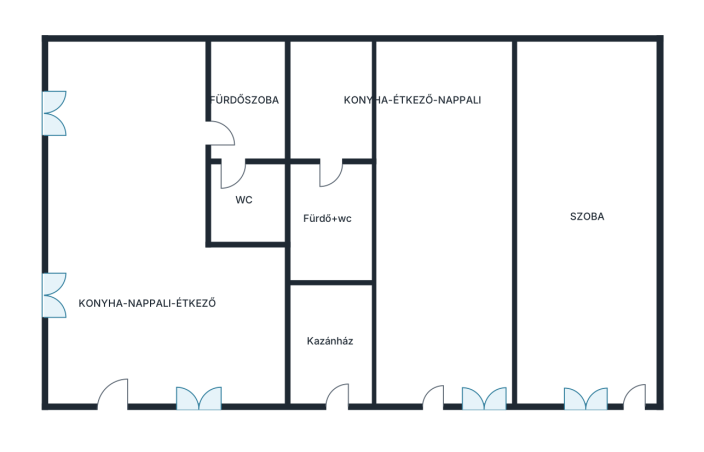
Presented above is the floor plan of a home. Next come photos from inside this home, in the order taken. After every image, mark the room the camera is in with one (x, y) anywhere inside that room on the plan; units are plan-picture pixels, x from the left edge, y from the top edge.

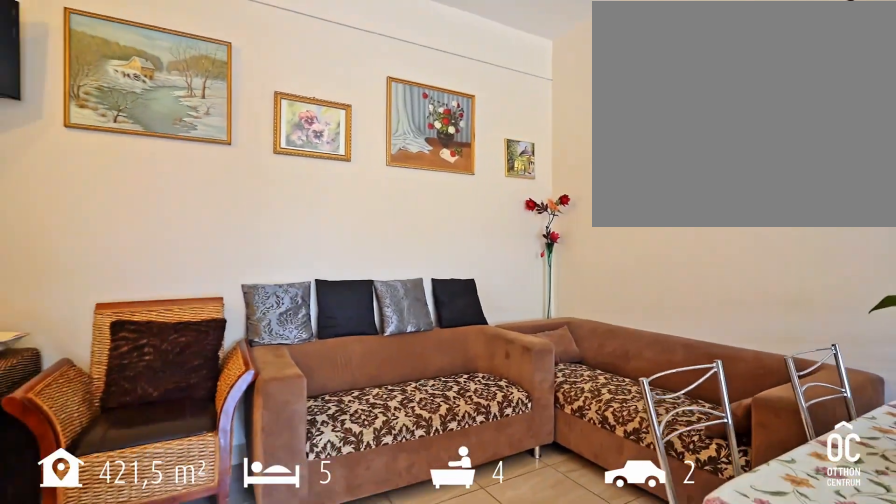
(438, 232)
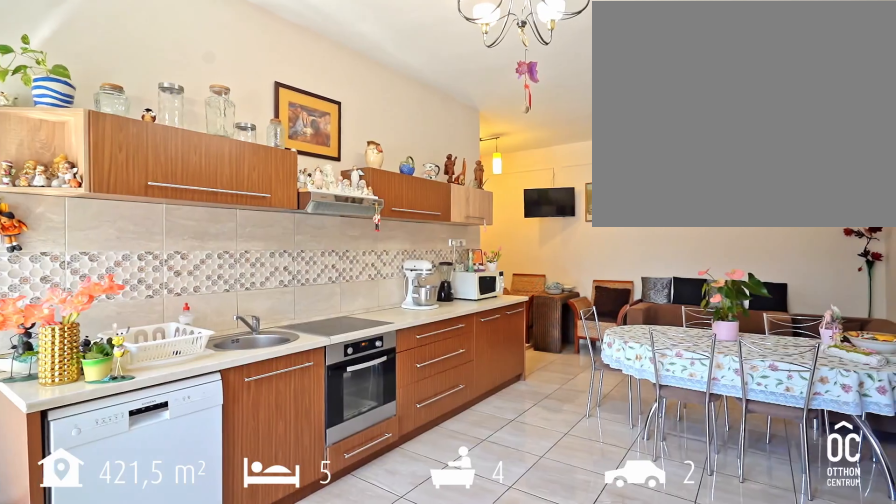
(438, 232)
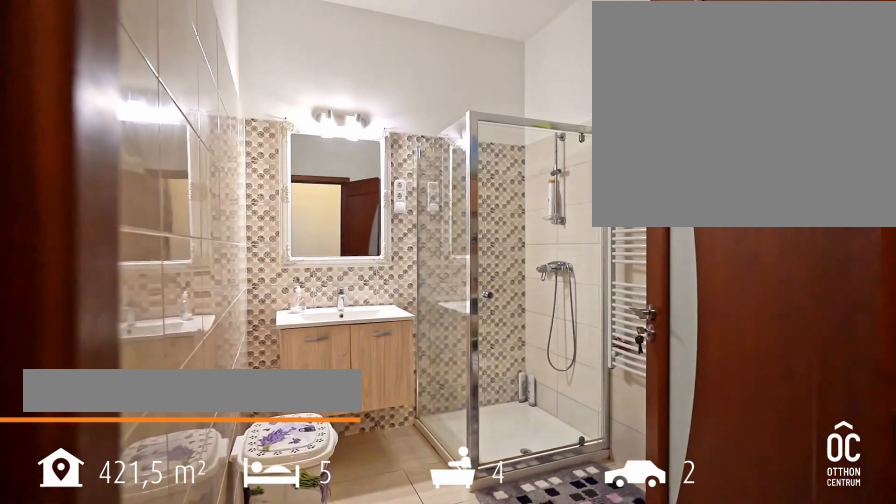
(327, 222)
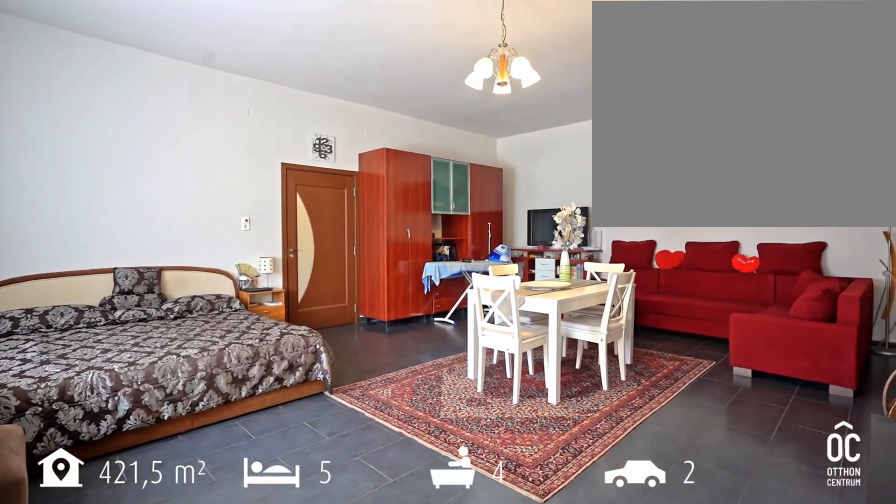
(583, 217)
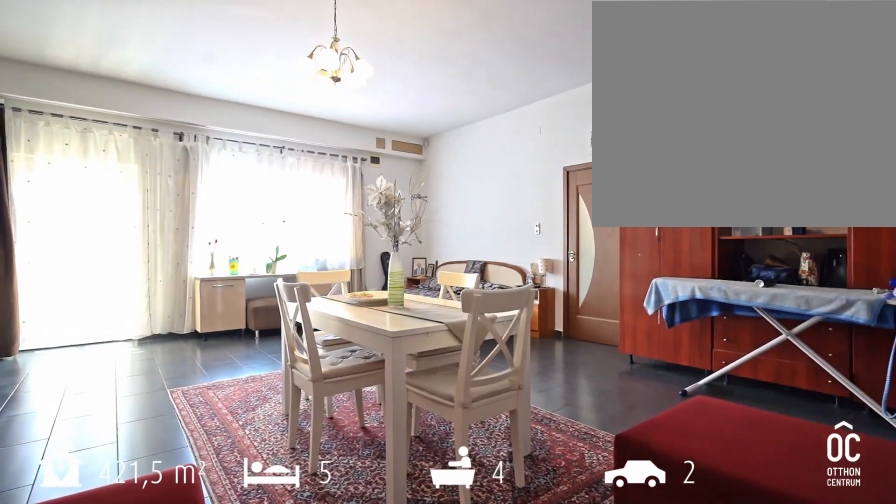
(583, 217)
